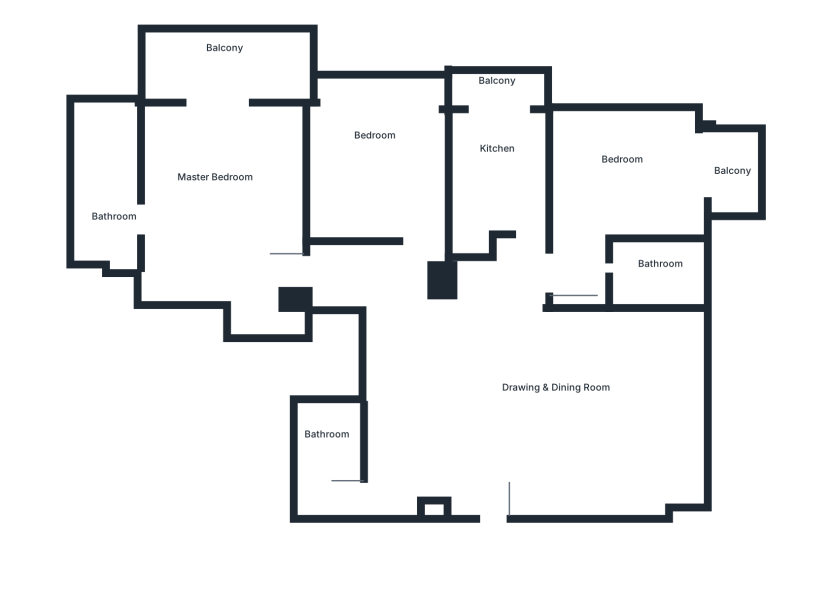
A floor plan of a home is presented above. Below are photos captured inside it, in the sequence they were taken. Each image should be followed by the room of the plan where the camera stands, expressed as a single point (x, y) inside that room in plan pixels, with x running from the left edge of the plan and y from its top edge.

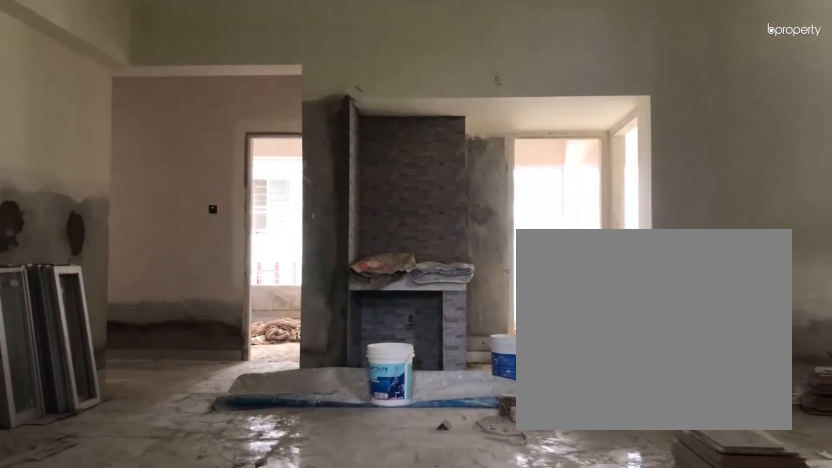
(494, 500)
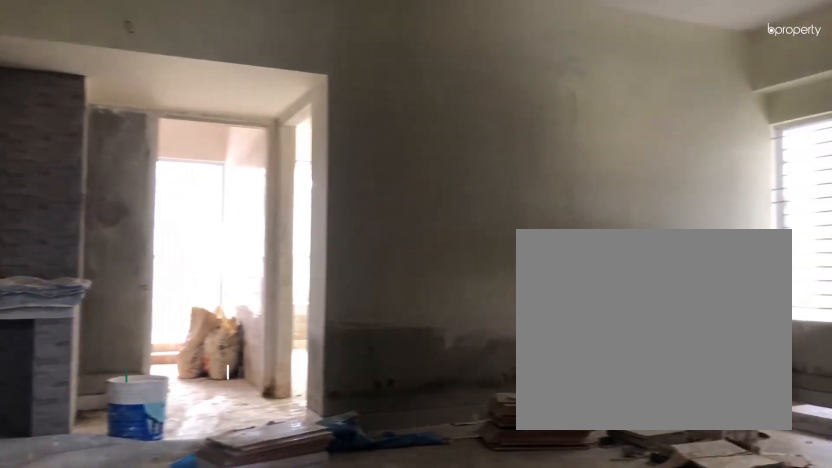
(508, 364)
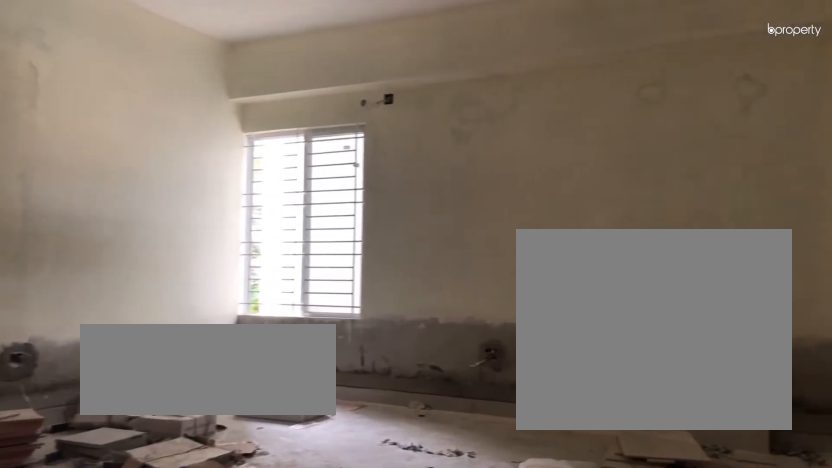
(508, 364)
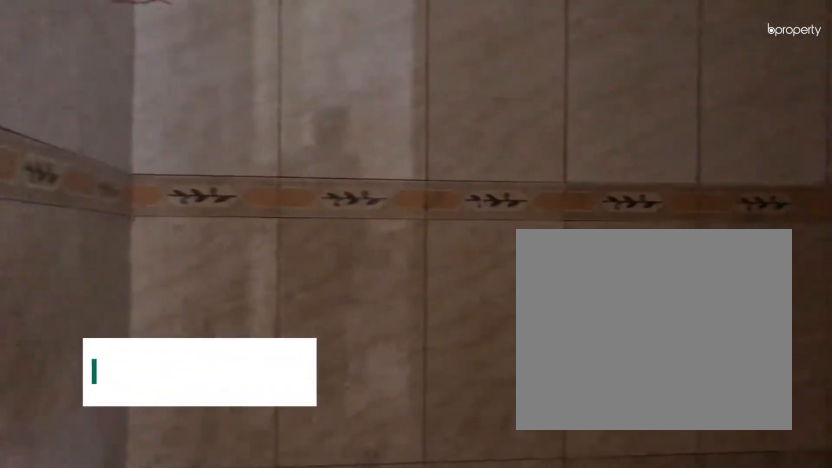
(330, 450)
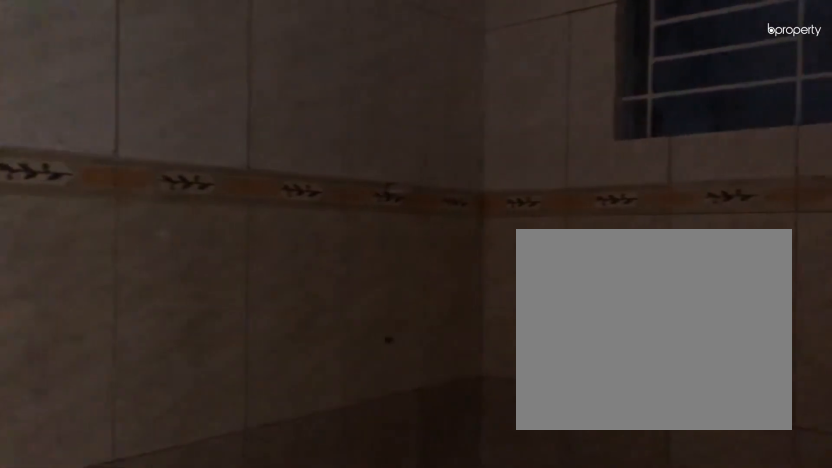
(330, 450)
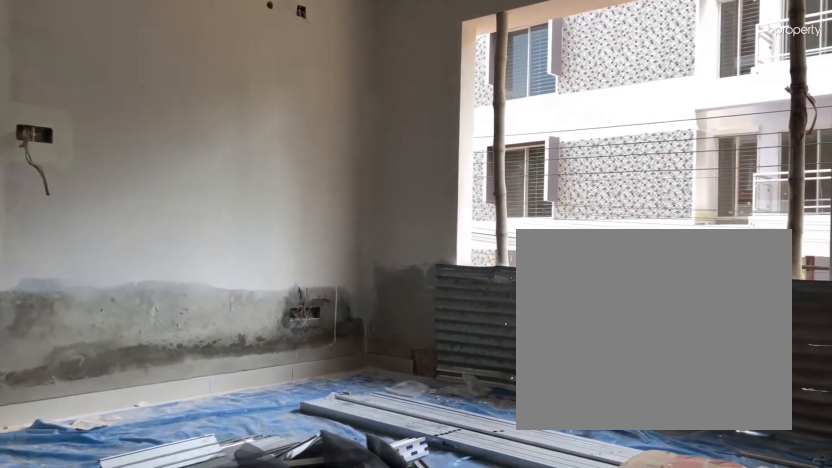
(230, 199)
